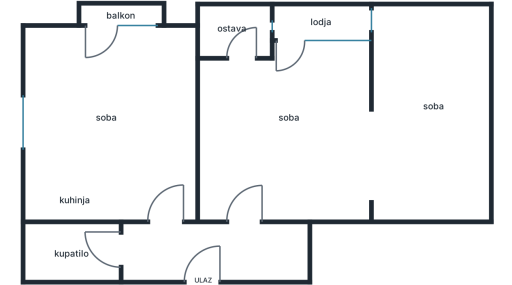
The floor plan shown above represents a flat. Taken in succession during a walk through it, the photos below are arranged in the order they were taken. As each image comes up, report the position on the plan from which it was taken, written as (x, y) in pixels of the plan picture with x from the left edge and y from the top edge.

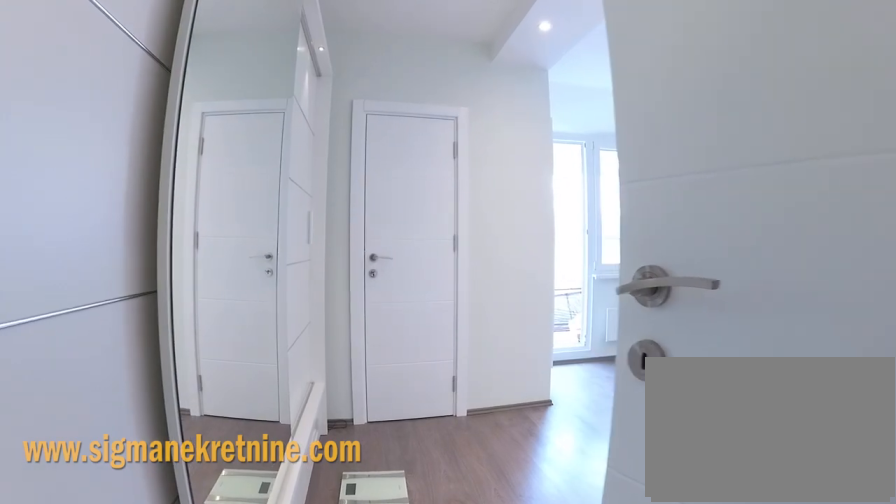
(247, 220)
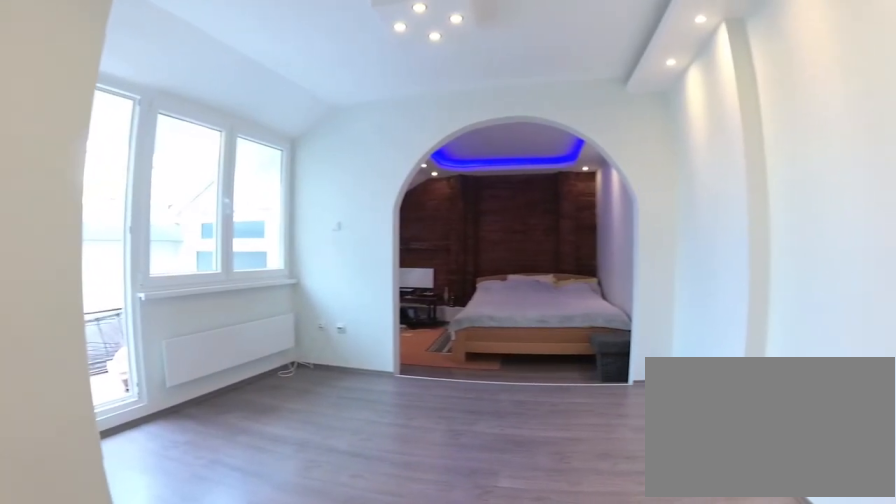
(252, 152)
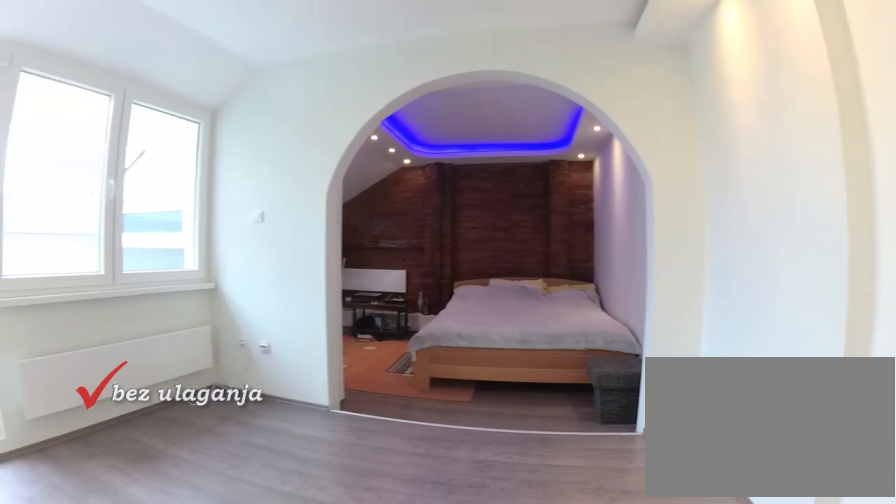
(281, 151)
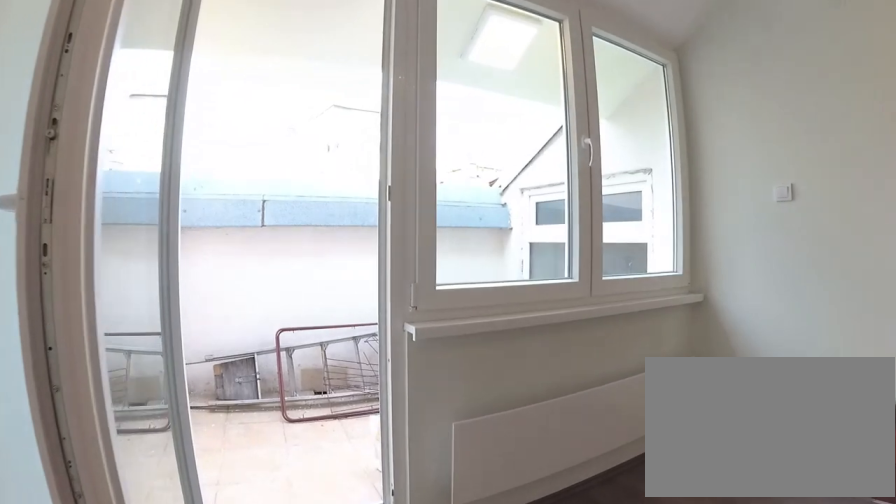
(290, 116)
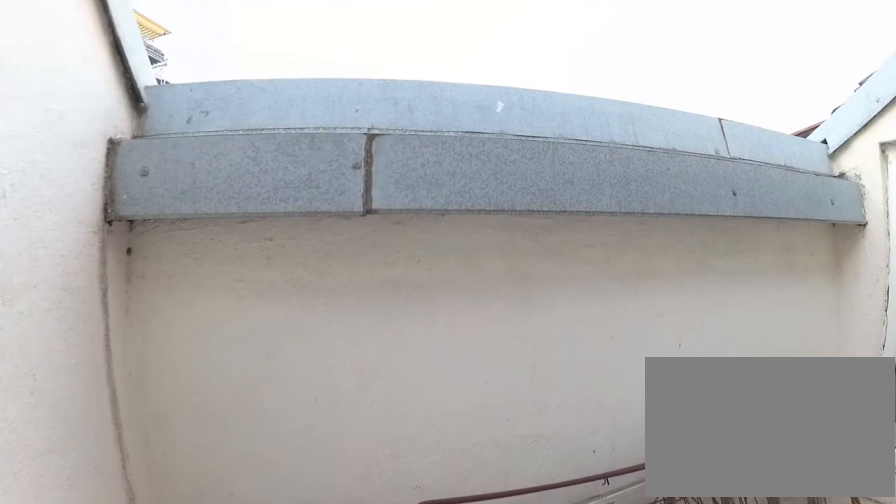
(290, 32)
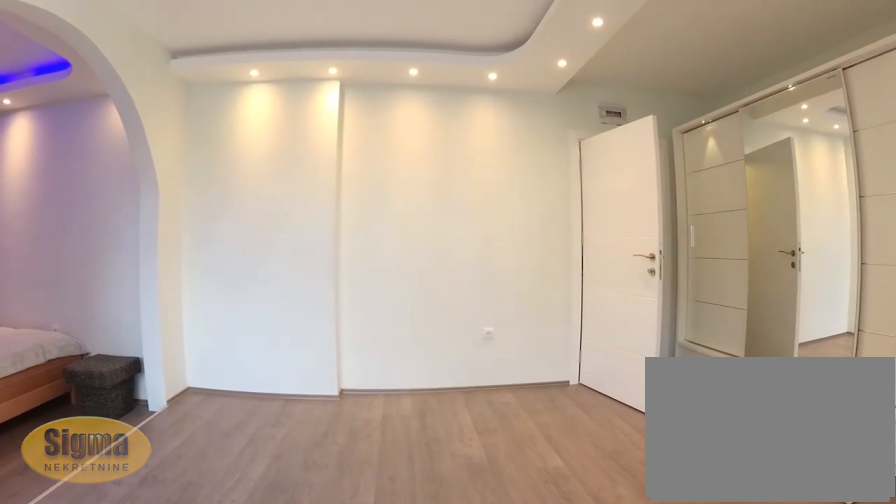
(290, 62)
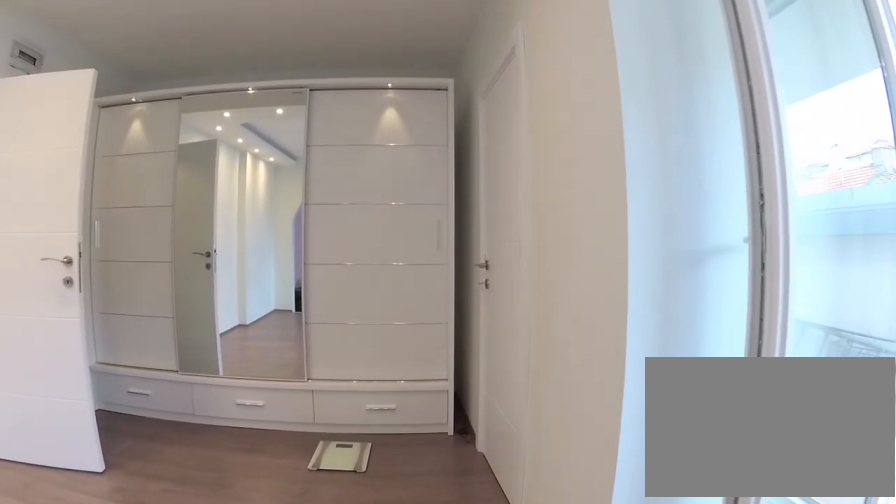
(317, 102)
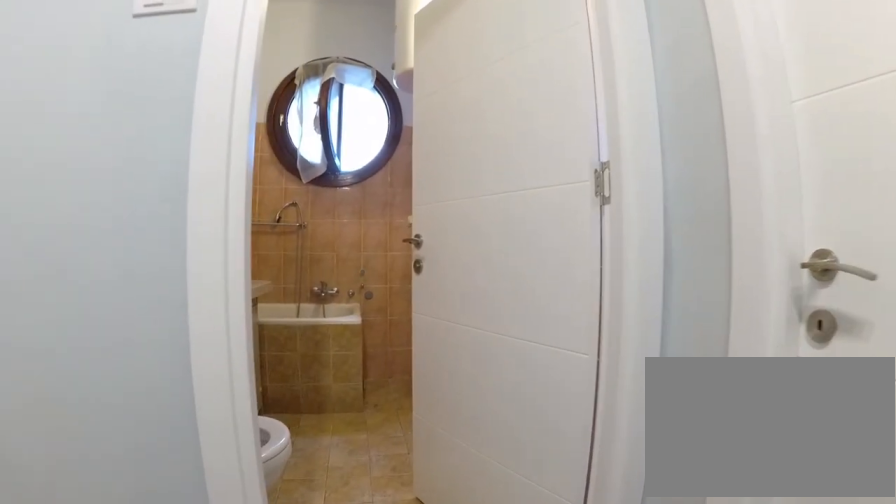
(165, 249)
